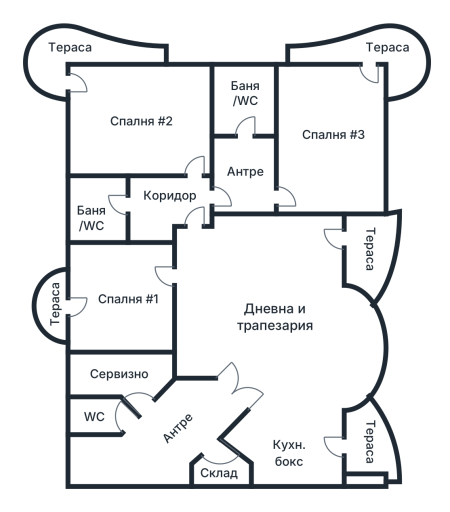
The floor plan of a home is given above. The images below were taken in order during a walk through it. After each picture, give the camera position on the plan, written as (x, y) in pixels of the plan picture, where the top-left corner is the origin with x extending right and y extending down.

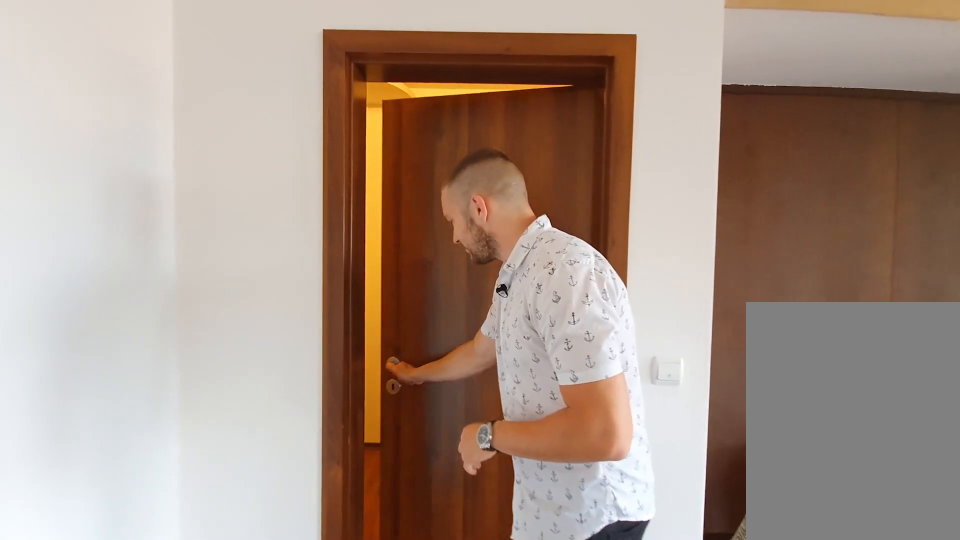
(190, 224)
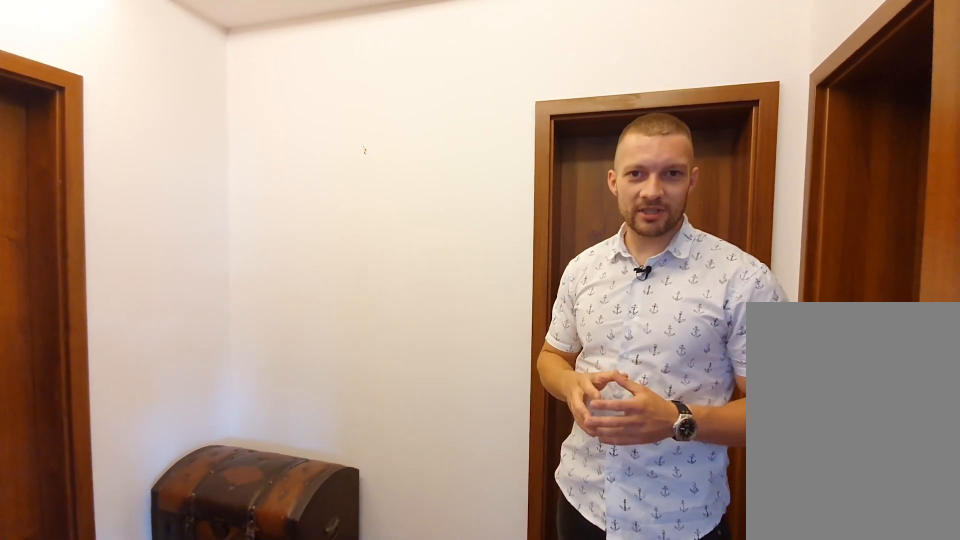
(176, 200)
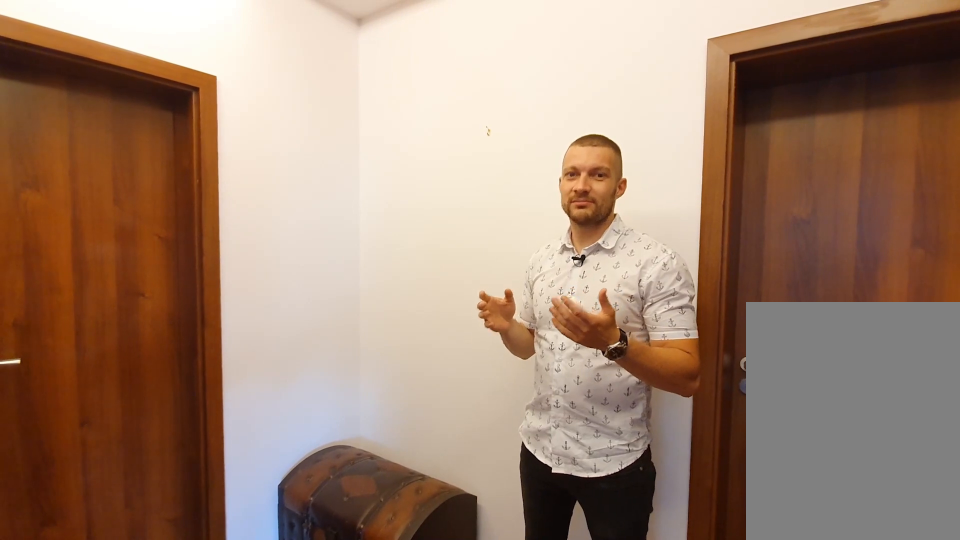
(176, 200)
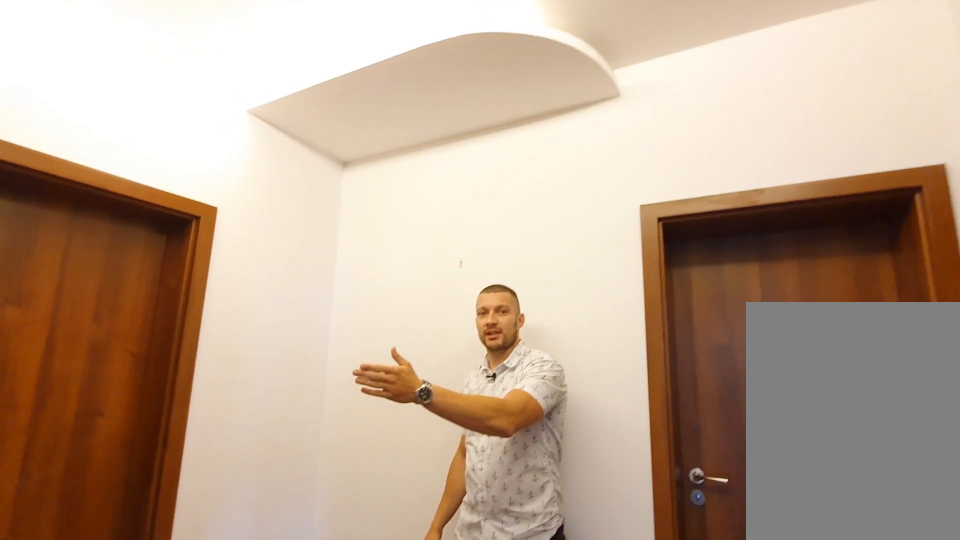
(178, 201)
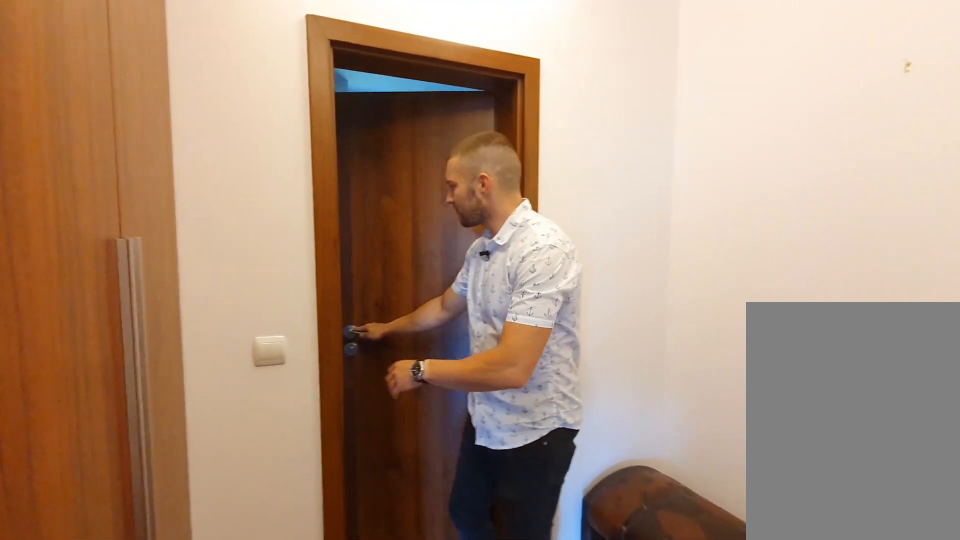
(136, 197)
